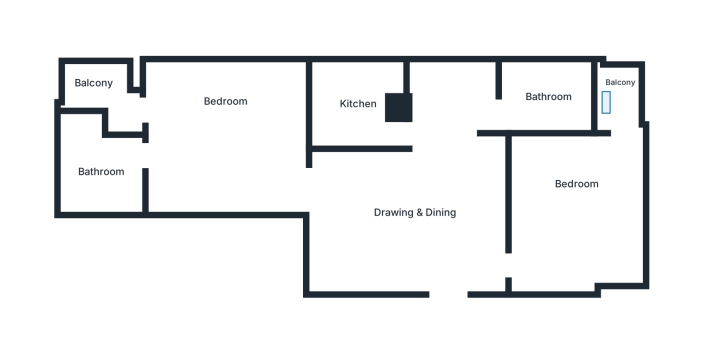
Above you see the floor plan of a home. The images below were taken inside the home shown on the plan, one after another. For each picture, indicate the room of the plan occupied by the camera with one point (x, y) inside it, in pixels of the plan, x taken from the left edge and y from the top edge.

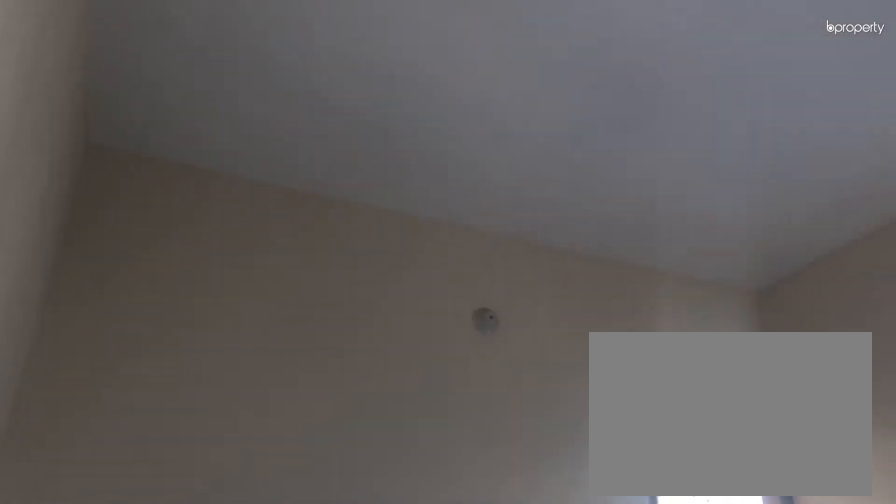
(578, 214)
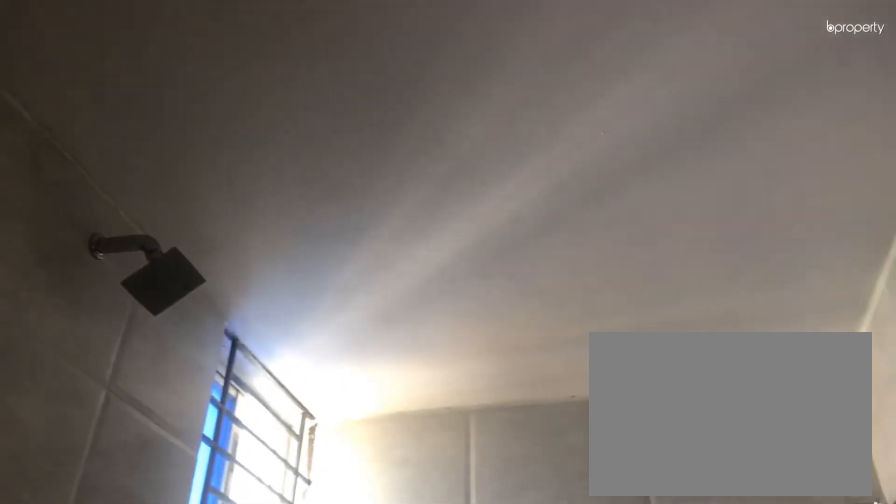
(552, 92)
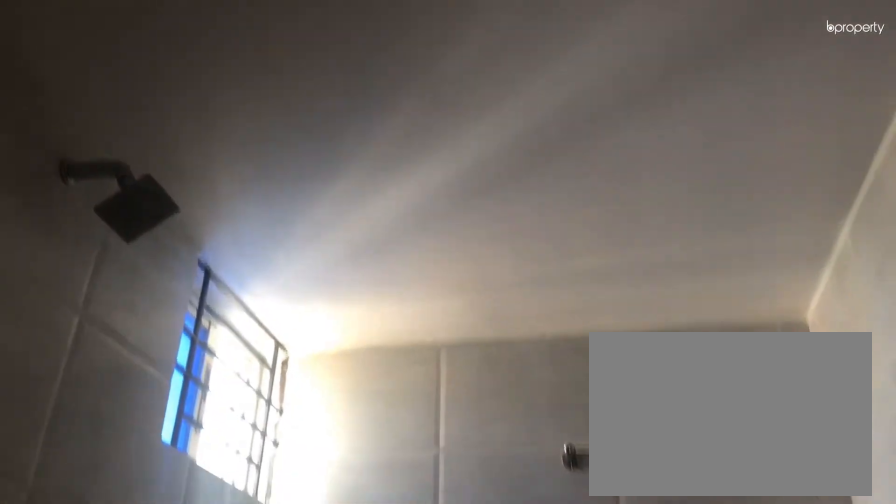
(552, 92)
